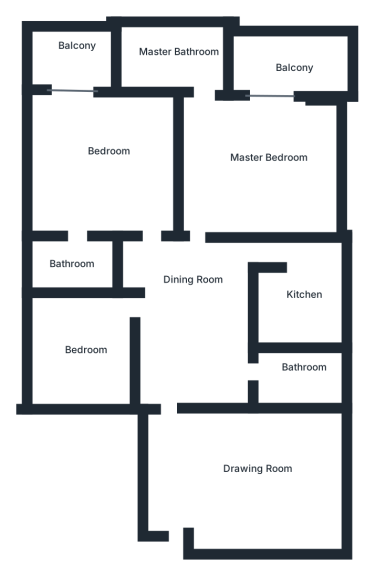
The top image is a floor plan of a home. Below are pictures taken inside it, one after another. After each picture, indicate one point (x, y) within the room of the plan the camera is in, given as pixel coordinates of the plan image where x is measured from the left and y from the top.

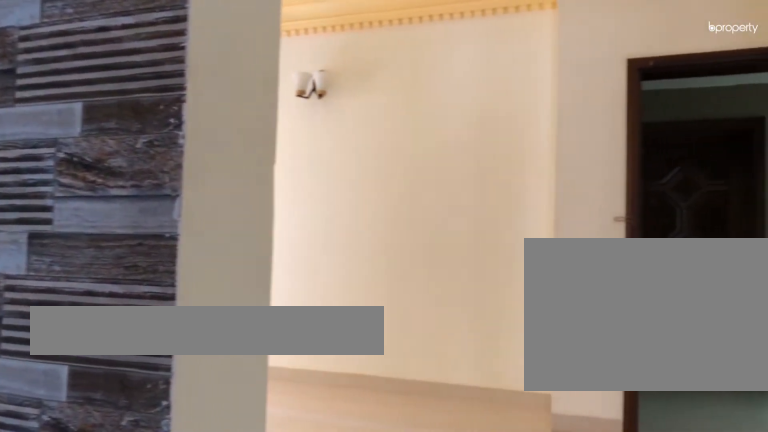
(192, 365)
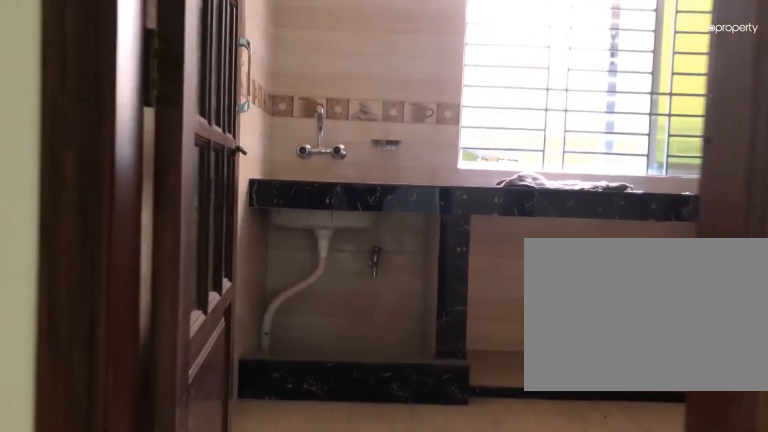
(303, 308)
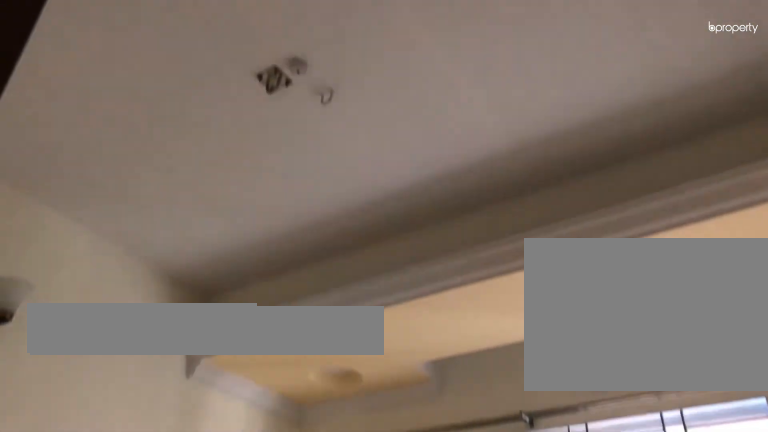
(77, 348)
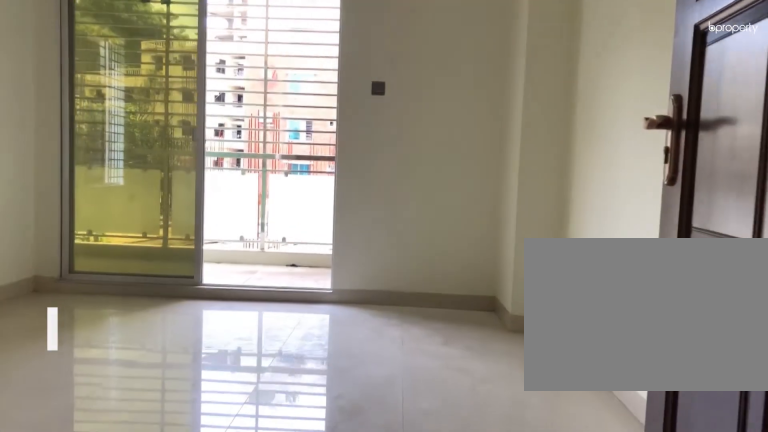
(85, 165)
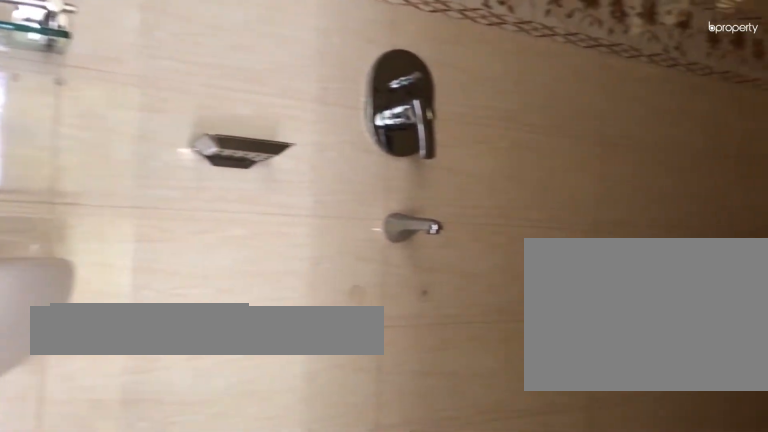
(69, 266)
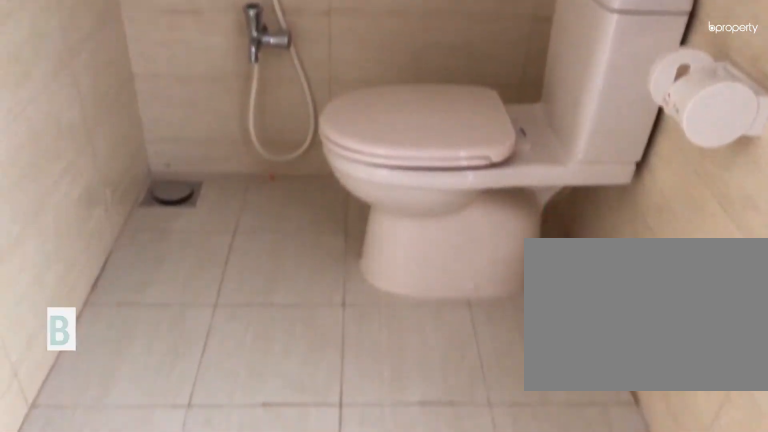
(69, 266)
